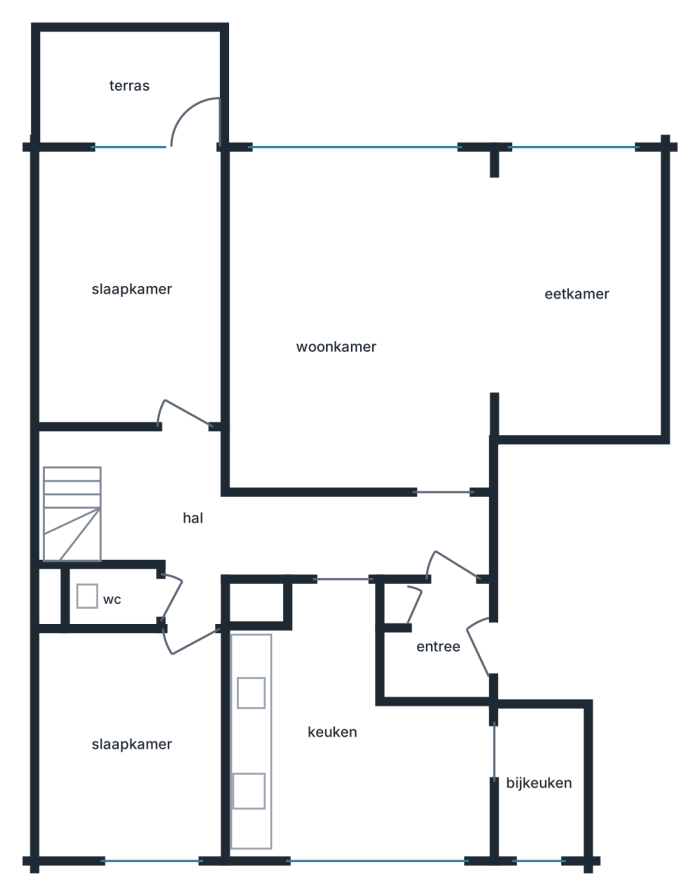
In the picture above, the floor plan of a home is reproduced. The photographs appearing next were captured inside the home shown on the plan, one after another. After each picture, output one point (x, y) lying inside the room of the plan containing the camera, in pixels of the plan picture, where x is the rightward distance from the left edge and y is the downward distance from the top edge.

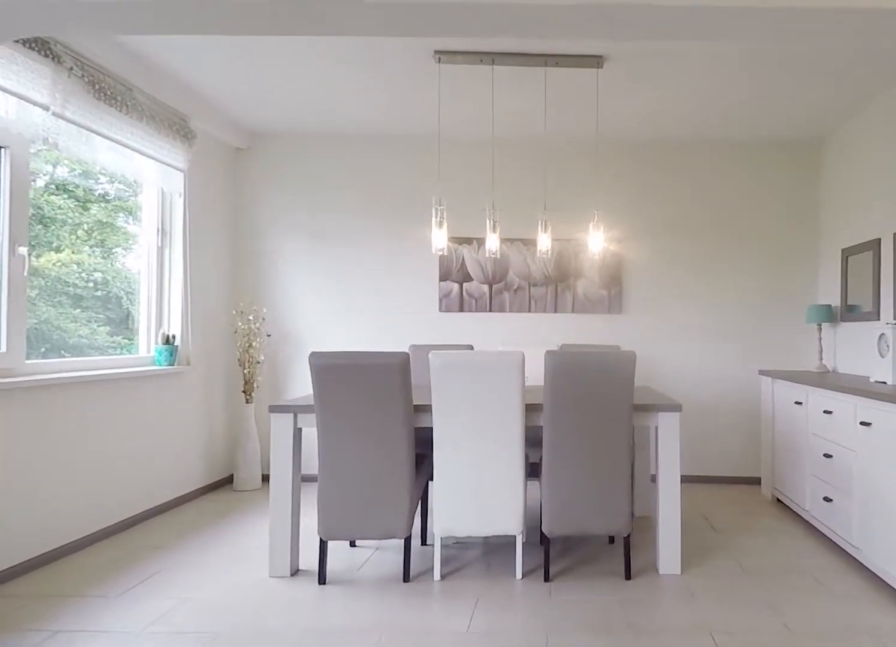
(361, 320)
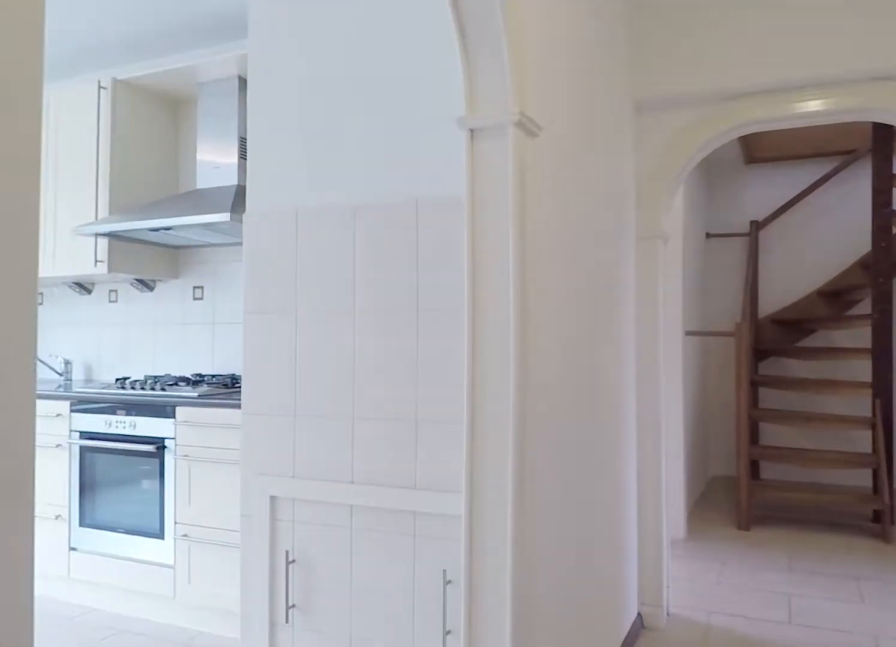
(293, 546)
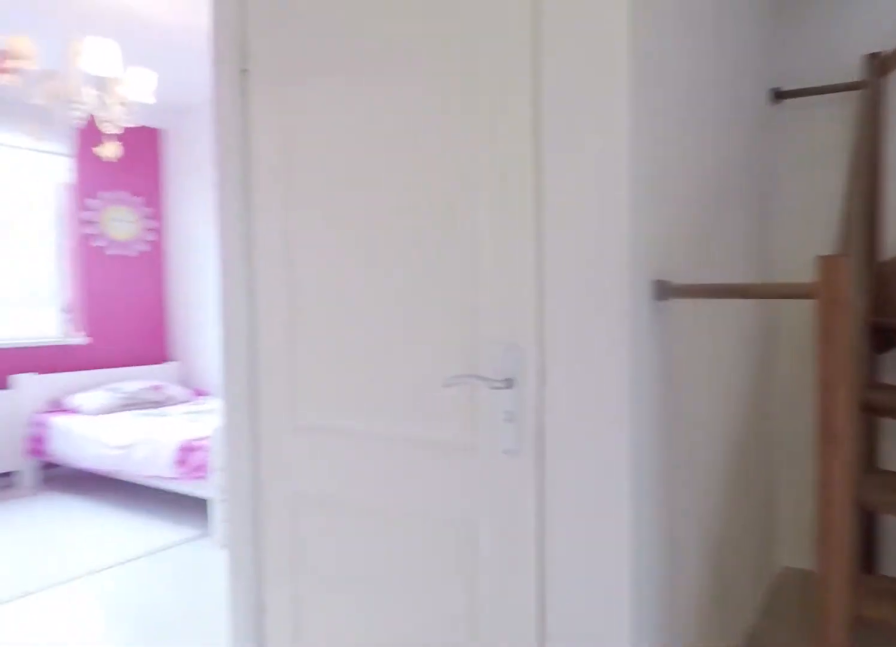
(293, 546)
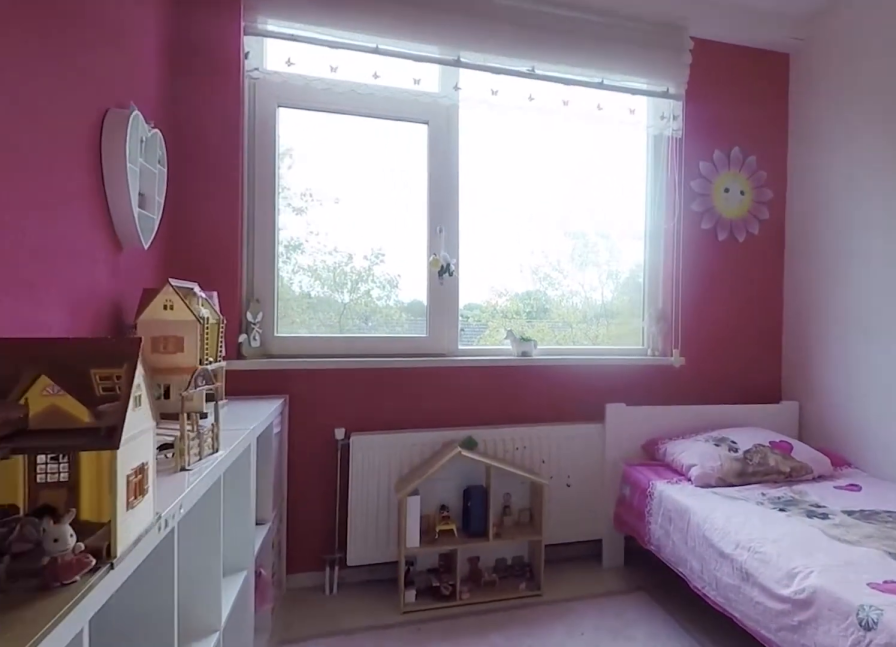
(133, 744)
